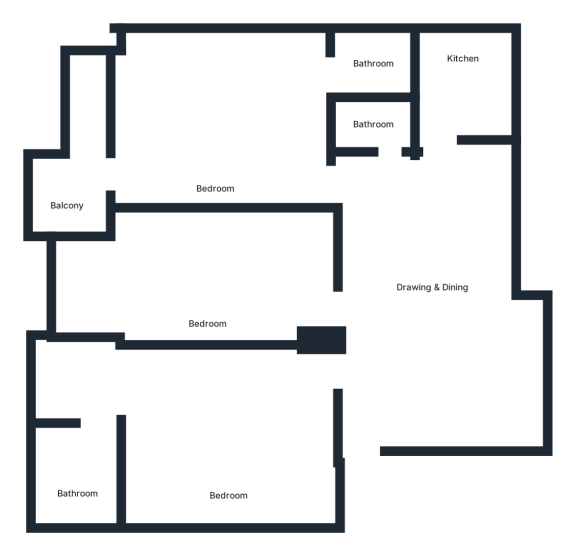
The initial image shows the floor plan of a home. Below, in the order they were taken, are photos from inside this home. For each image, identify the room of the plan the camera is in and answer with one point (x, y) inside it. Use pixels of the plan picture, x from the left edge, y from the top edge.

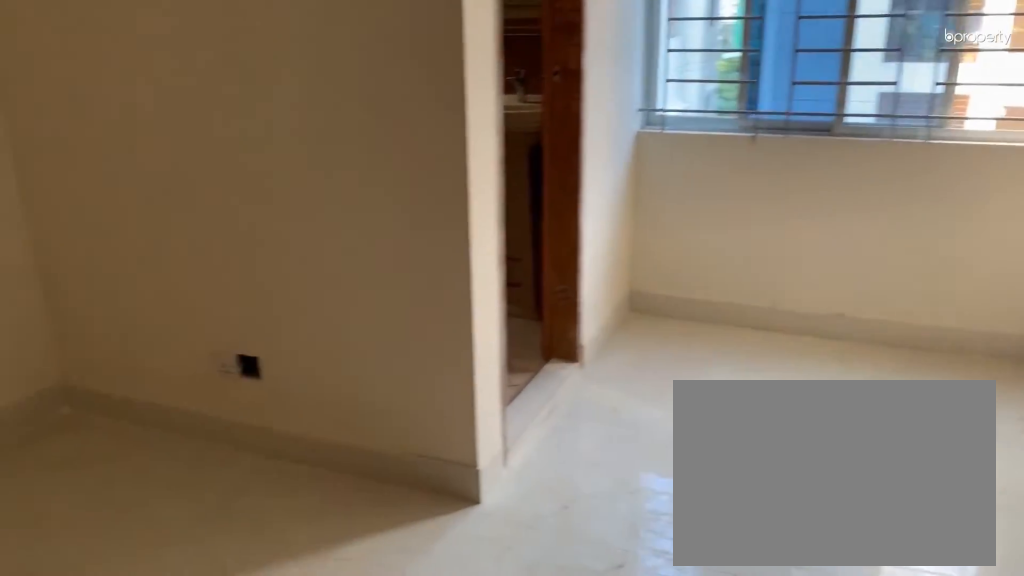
(228, 435)
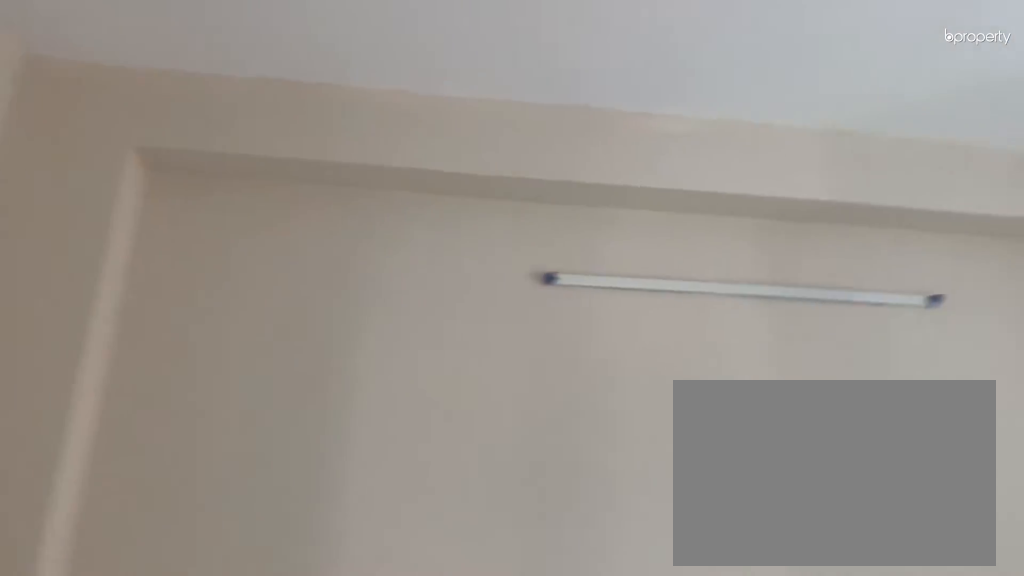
(228, 435)
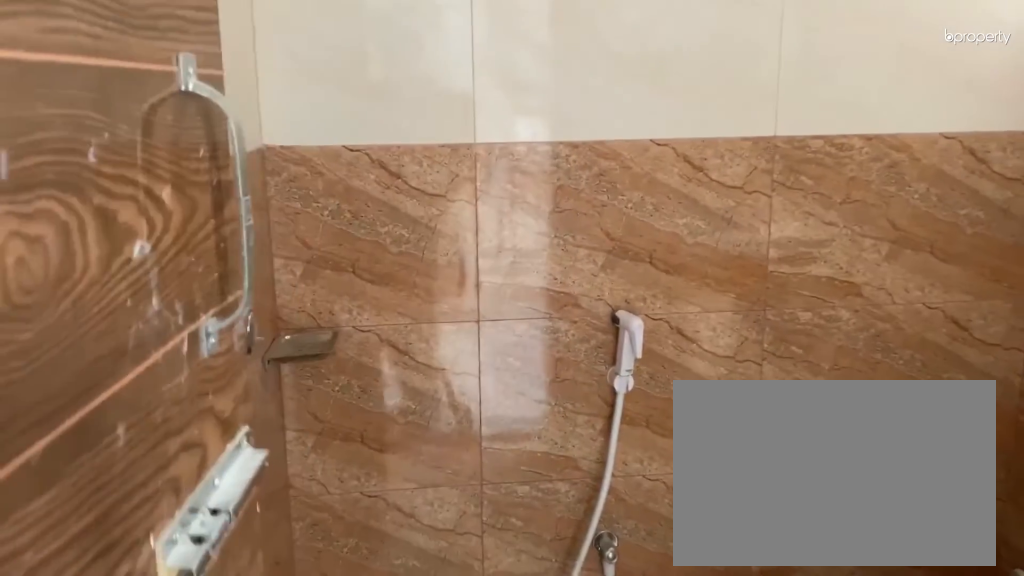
(102, 416)
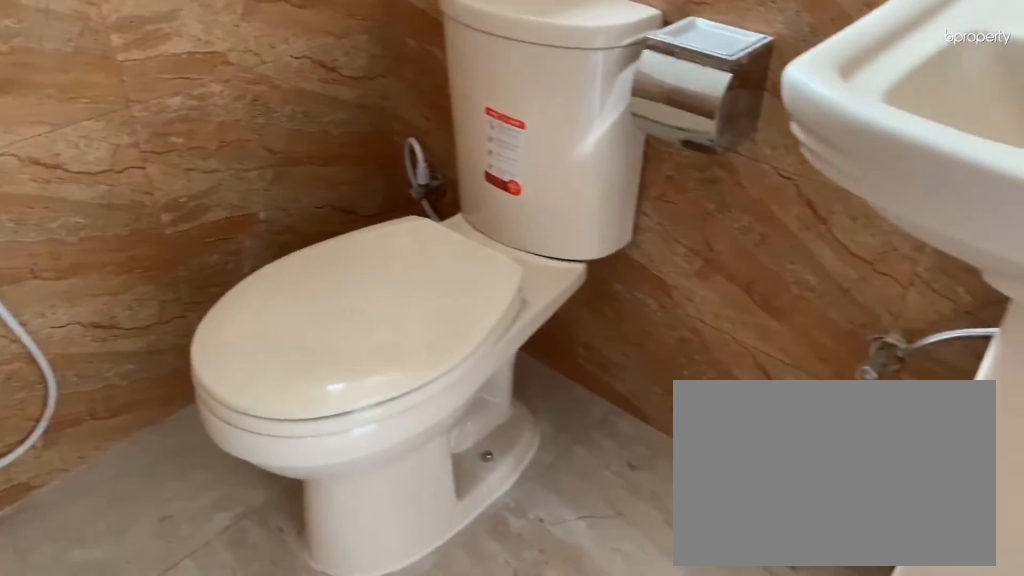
(75, 497)
